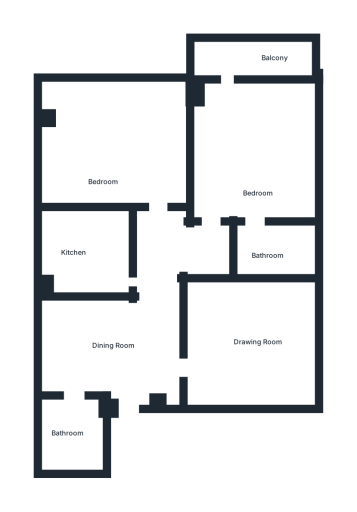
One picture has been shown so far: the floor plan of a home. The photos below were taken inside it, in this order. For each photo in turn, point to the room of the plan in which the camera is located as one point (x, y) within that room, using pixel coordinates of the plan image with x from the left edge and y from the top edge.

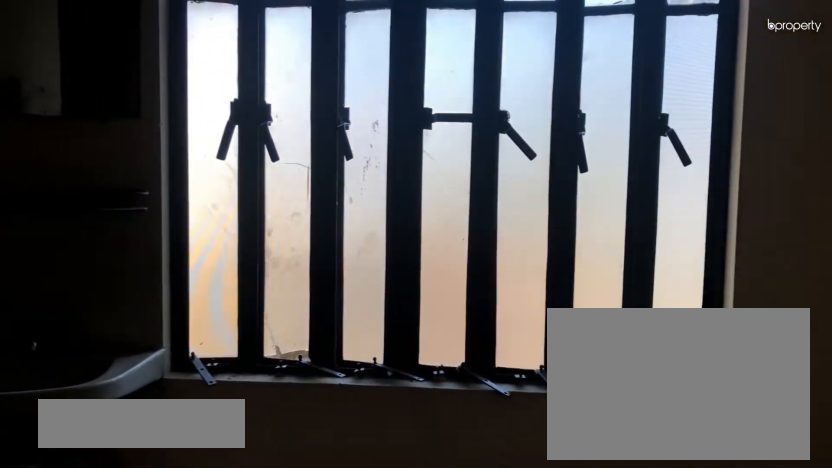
(115, 342)
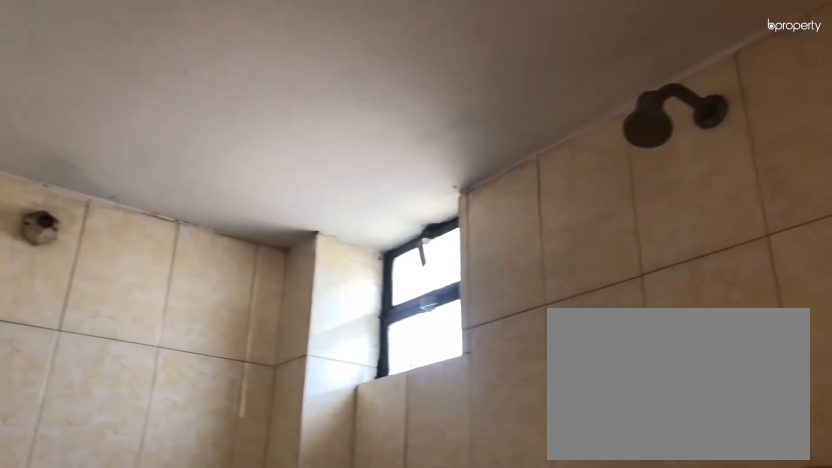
(71, 434)
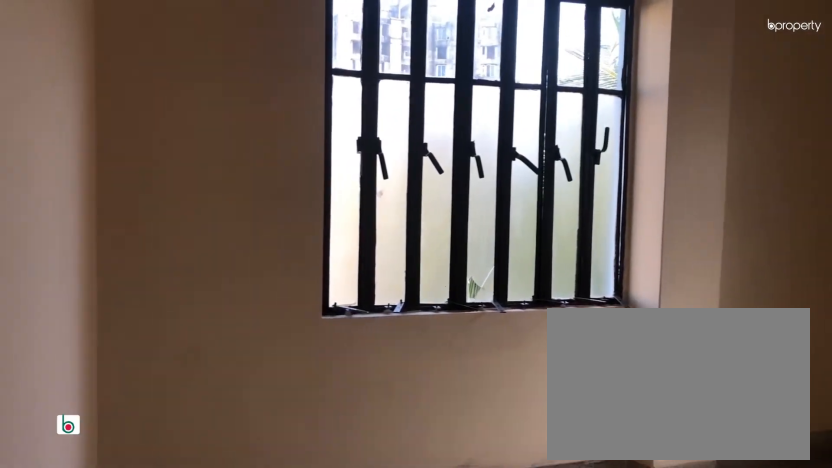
(101, 152)
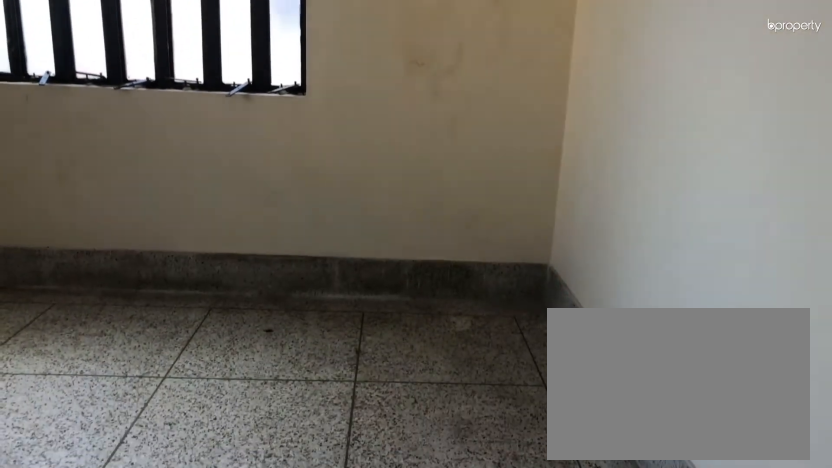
(101, 152)
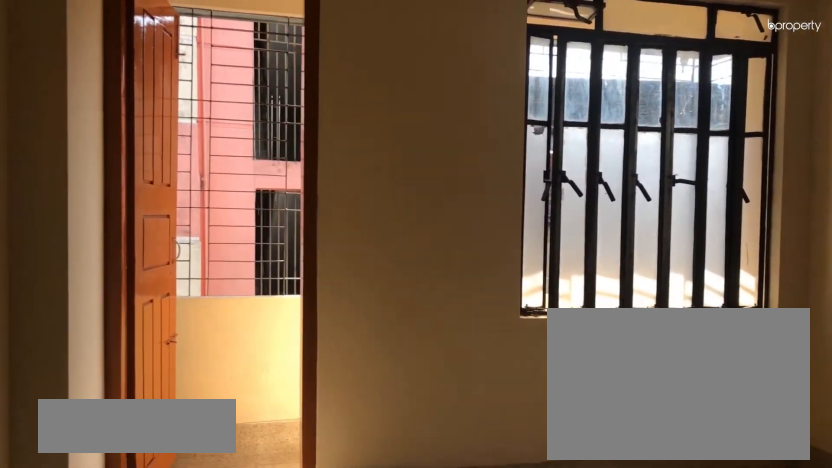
(254, 149)
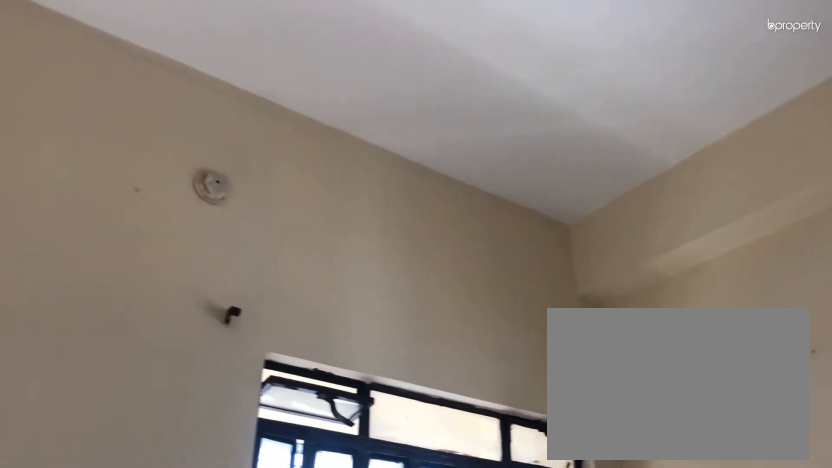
(254, 149)
